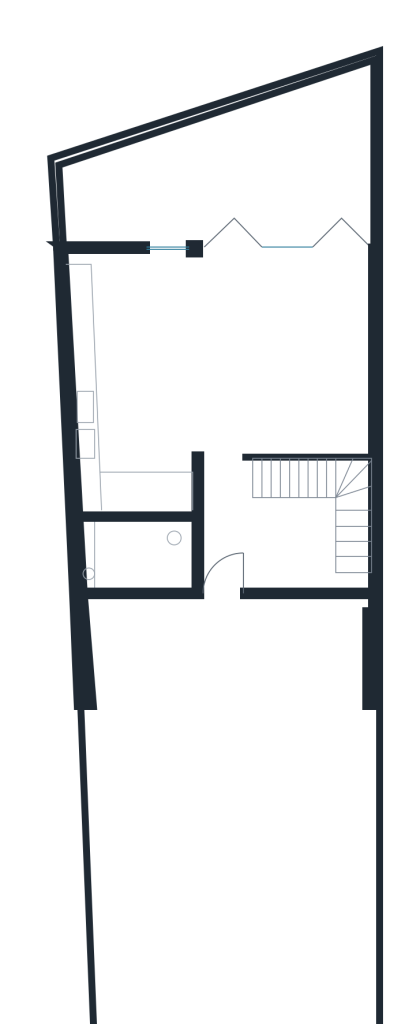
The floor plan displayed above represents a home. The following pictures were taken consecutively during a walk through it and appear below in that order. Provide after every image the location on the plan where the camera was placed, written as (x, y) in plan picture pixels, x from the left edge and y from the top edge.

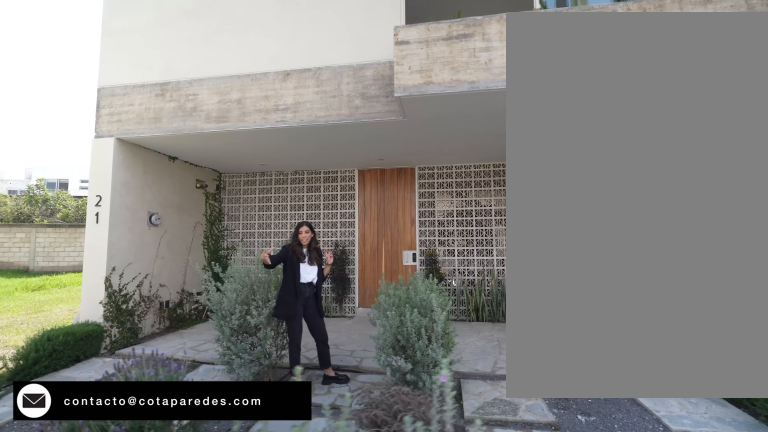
(276, 907)
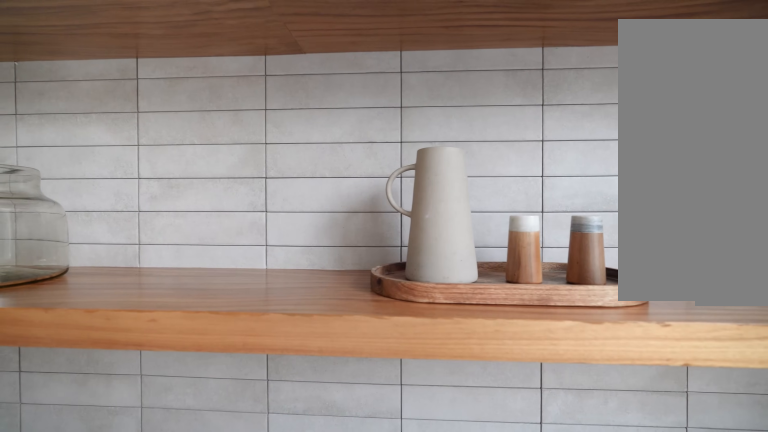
(121, 296)
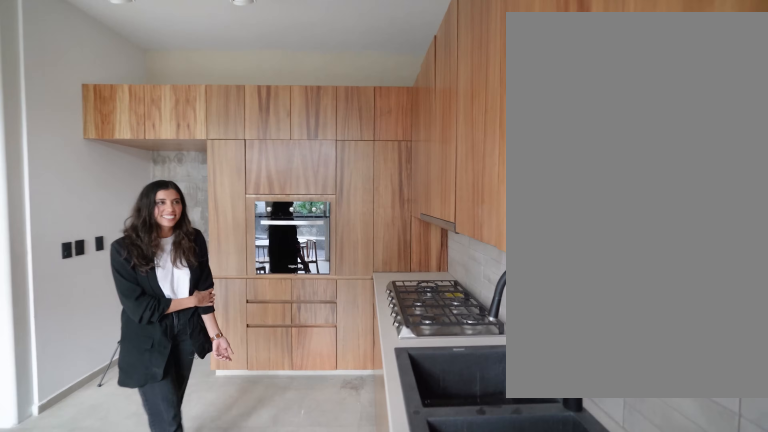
(116, 370)
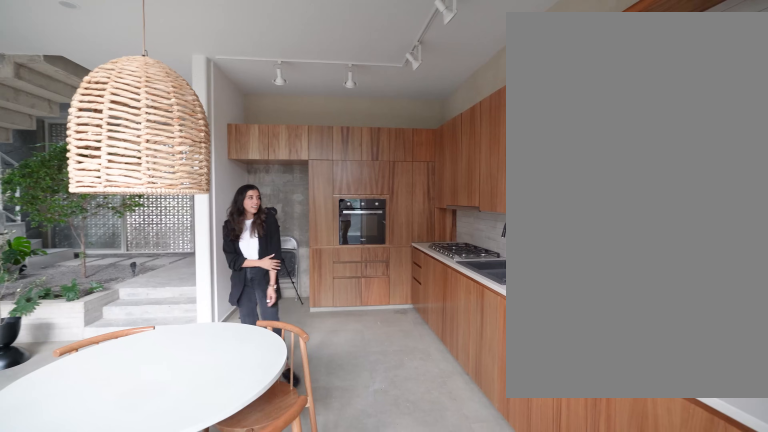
(127, 320)
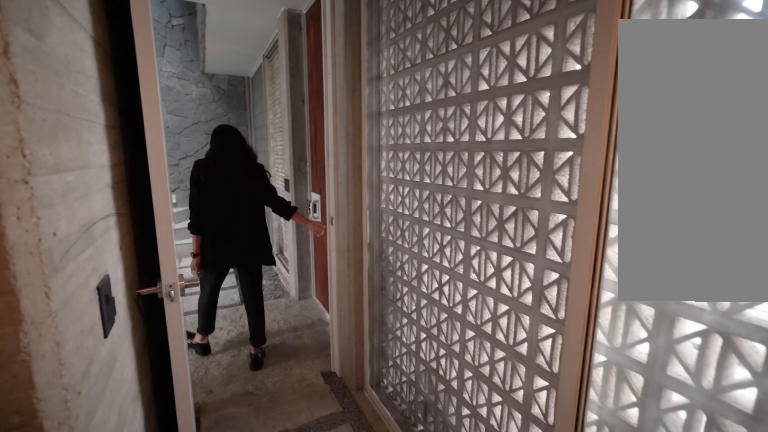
(102, 537)
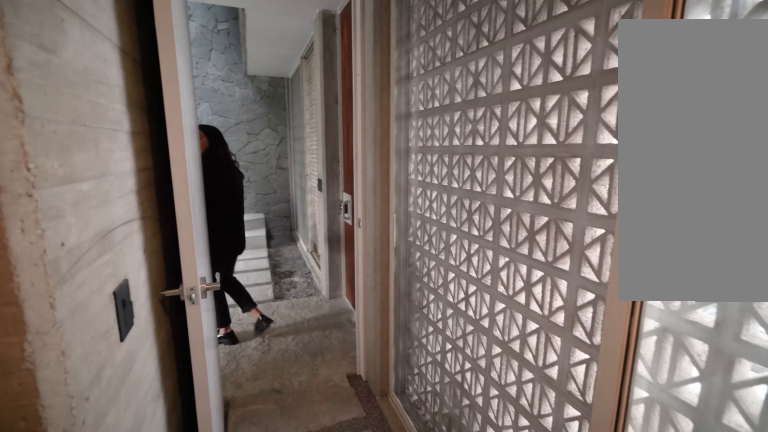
(102, 537)
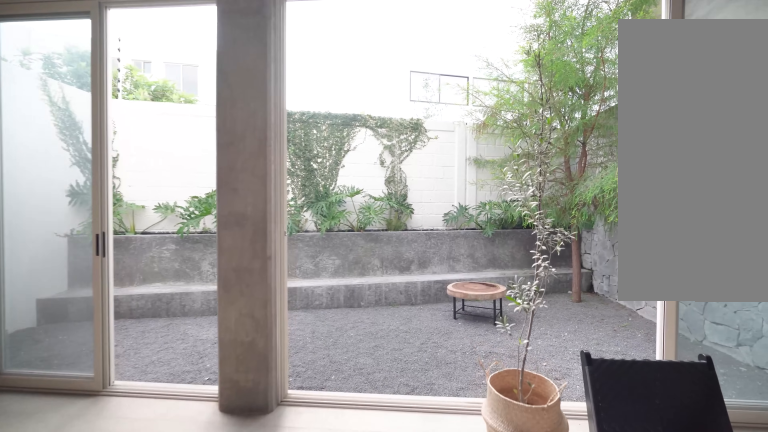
(232, 326)
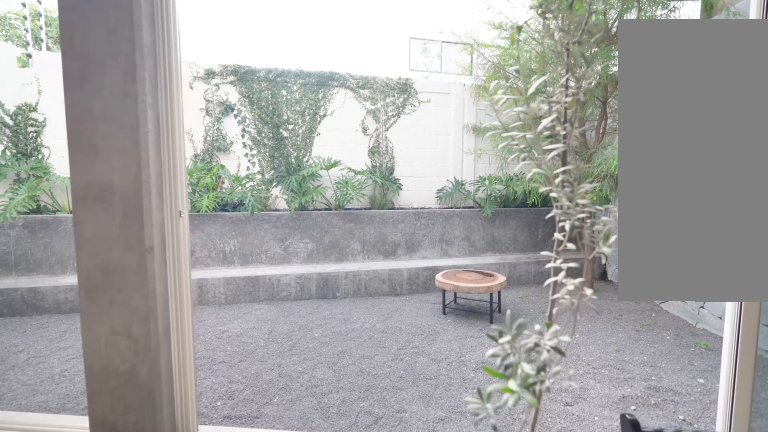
(233, 327)
